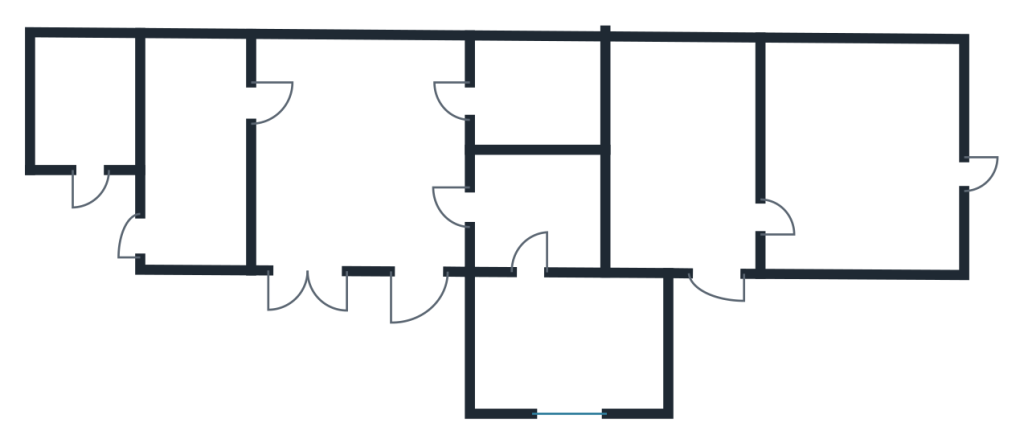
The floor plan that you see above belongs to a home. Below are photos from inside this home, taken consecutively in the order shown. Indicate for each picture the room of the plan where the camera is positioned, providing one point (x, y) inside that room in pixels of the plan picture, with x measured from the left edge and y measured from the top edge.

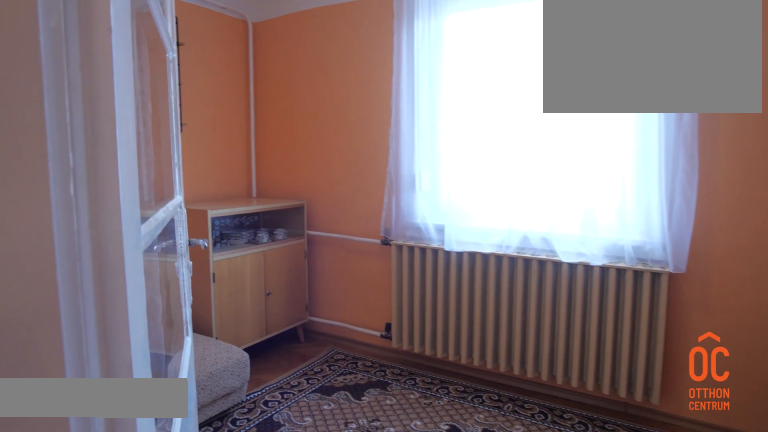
(569, 345)
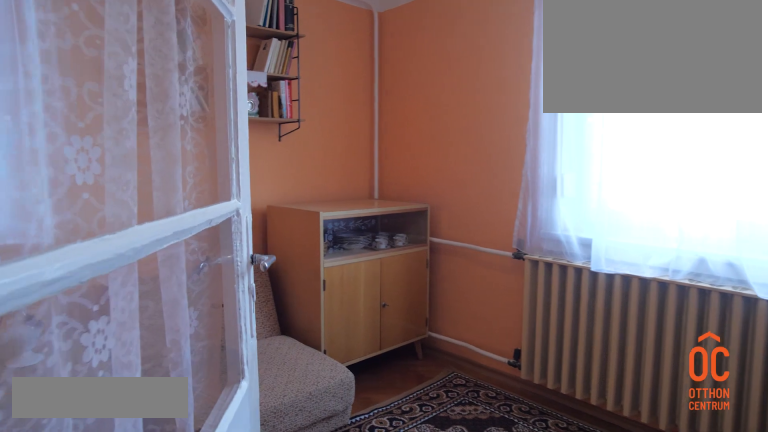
(569, 345)
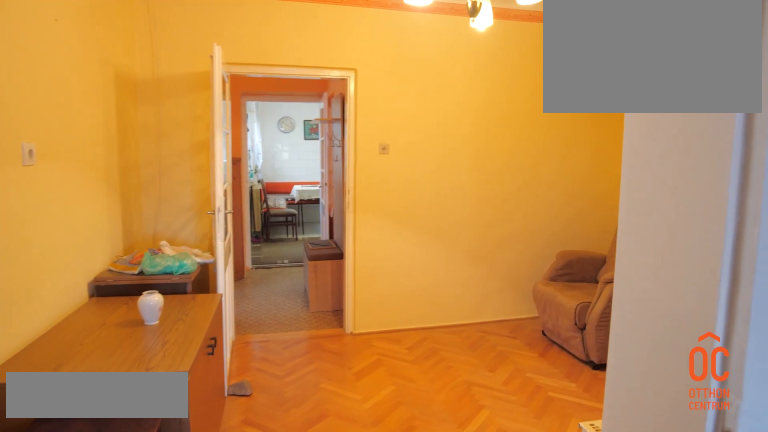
(685, 162)
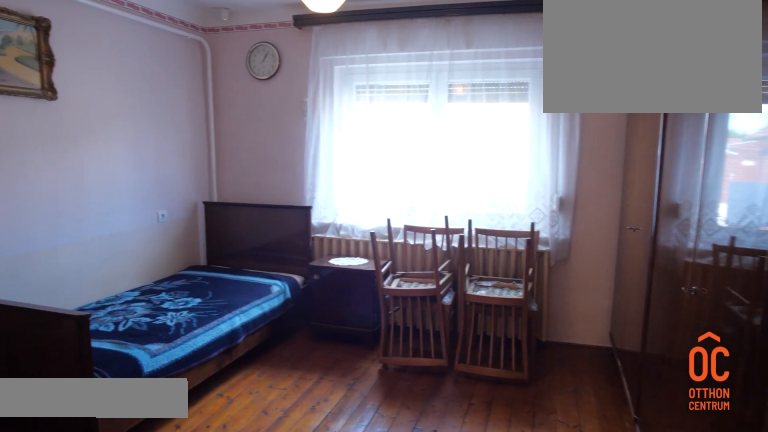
(863, 162)
